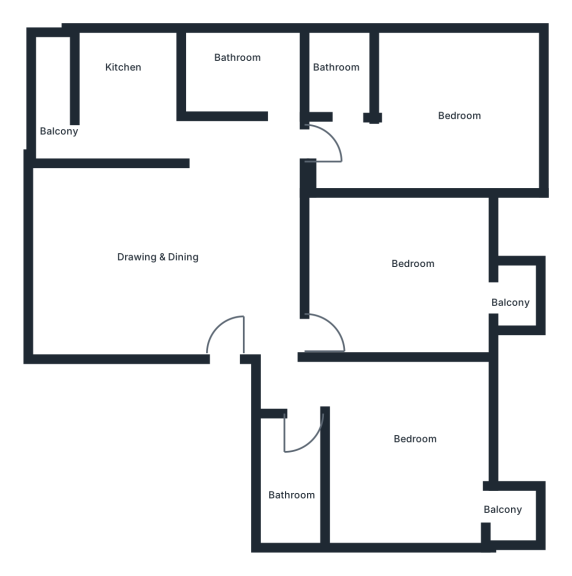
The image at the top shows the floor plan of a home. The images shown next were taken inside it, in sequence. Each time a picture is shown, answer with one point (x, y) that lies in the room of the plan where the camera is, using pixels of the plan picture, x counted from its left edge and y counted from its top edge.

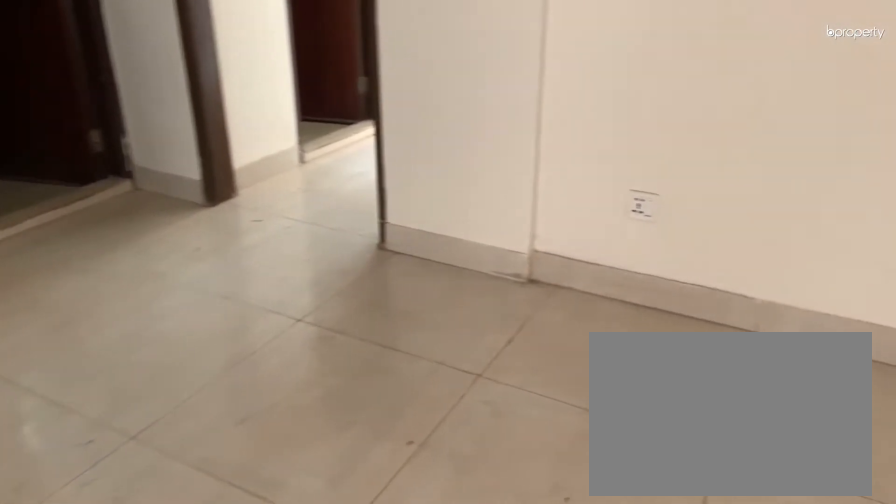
(183, 251)
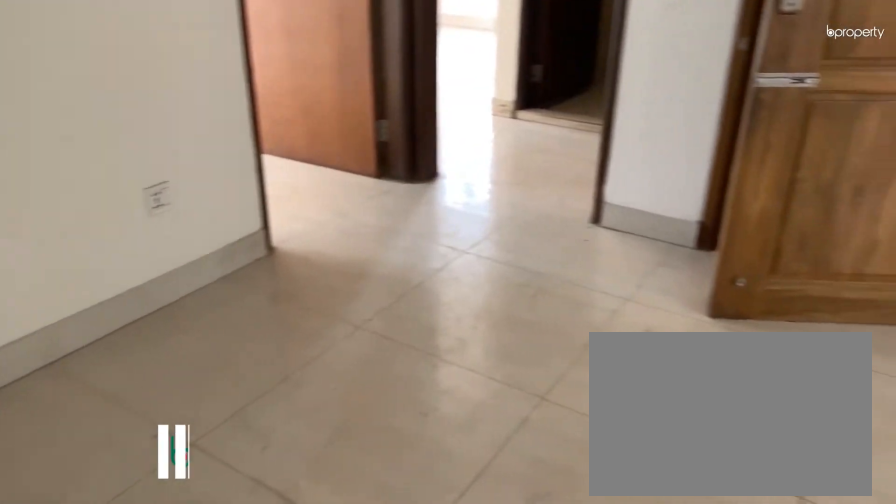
(183, 251)
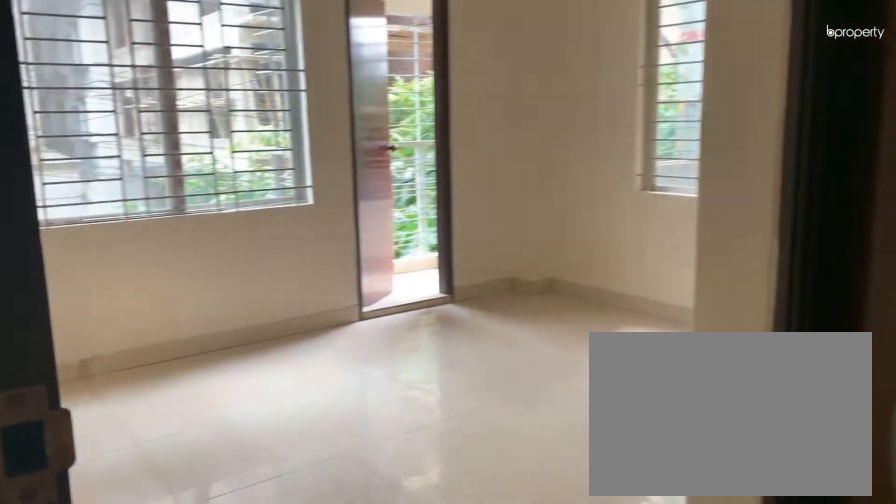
(296, 382)
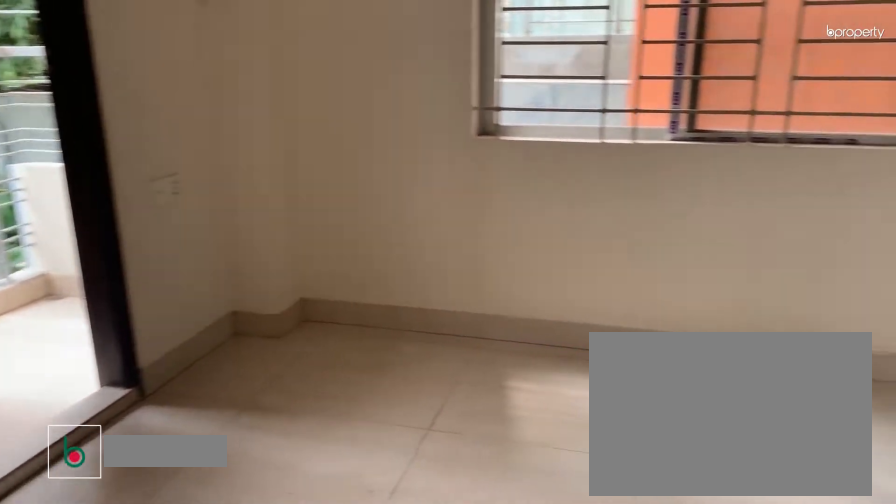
(413, 467)
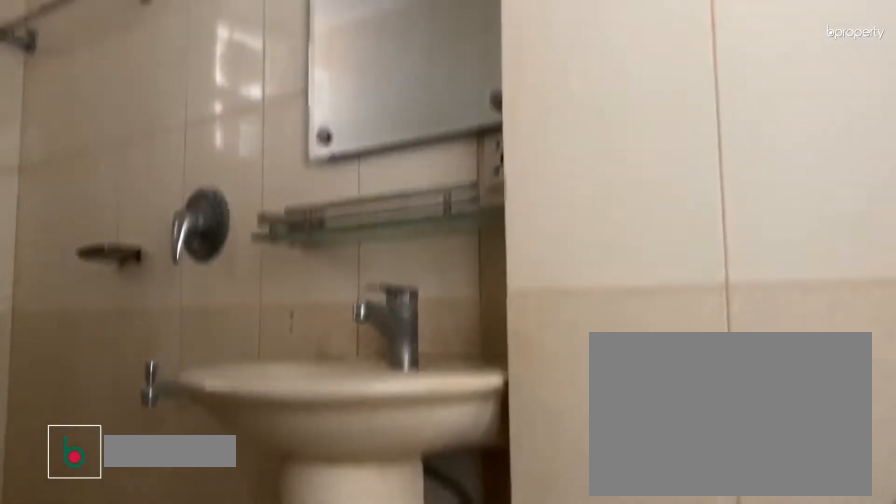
(293, 464)
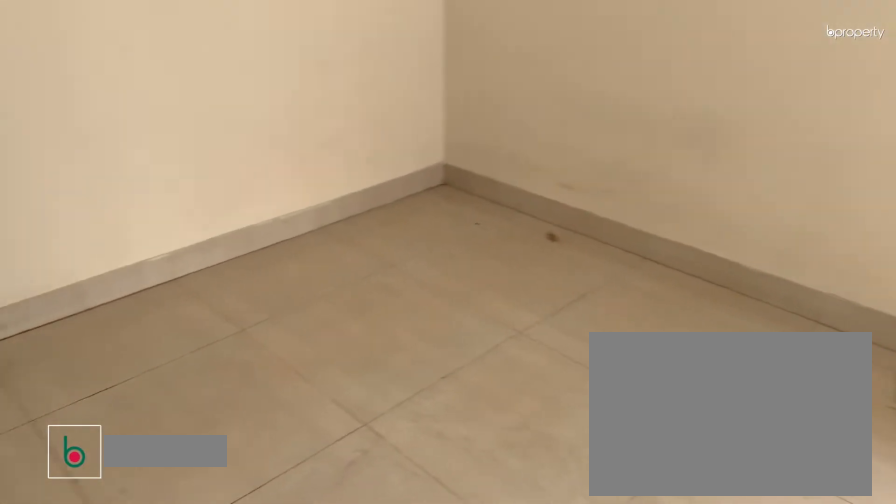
(424, 294)
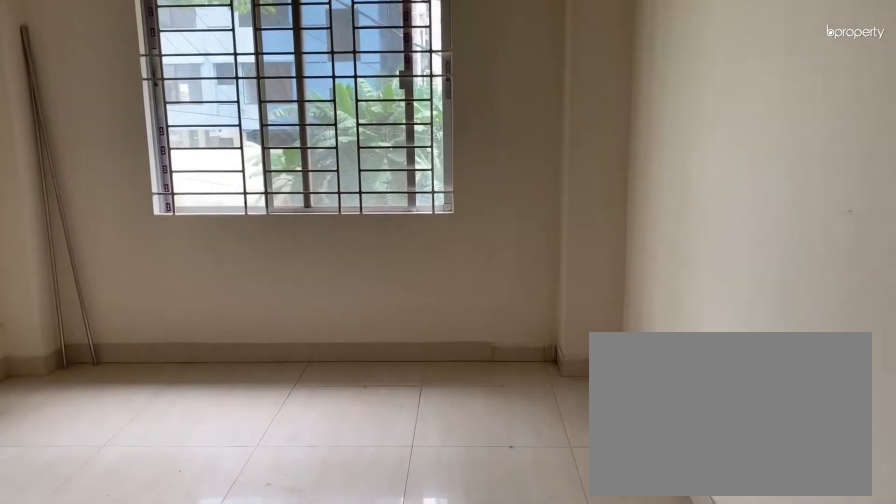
(443, 118)
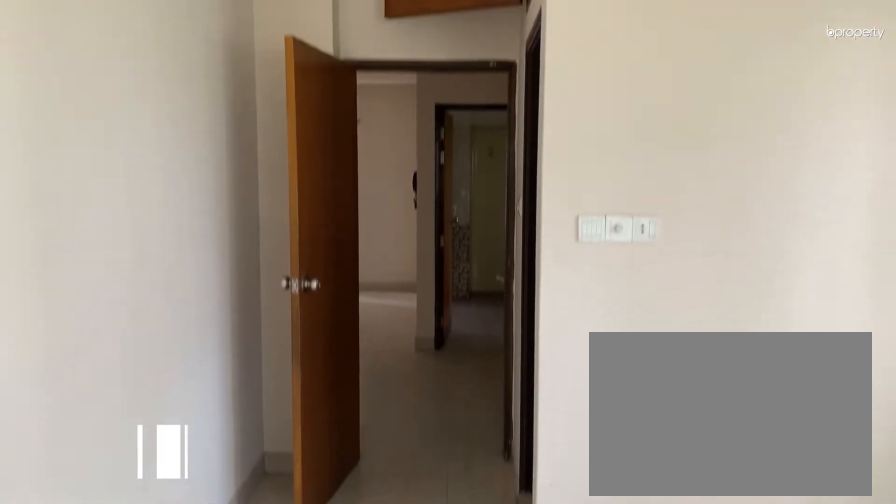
(443, 118)
